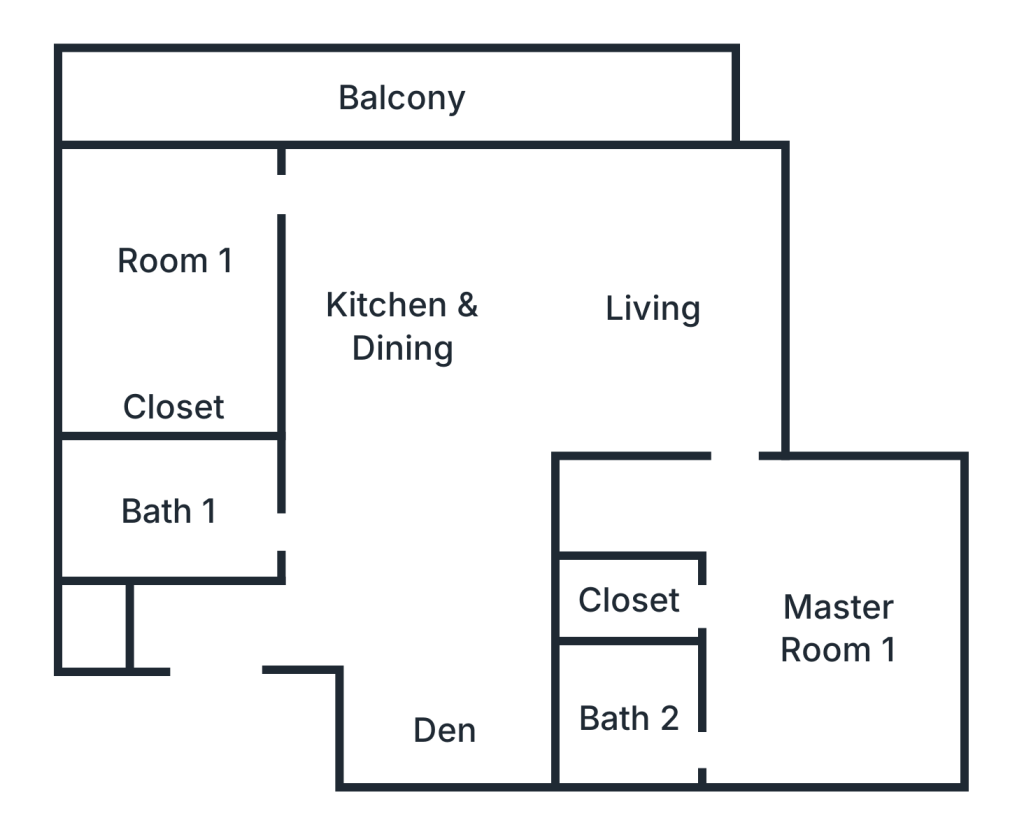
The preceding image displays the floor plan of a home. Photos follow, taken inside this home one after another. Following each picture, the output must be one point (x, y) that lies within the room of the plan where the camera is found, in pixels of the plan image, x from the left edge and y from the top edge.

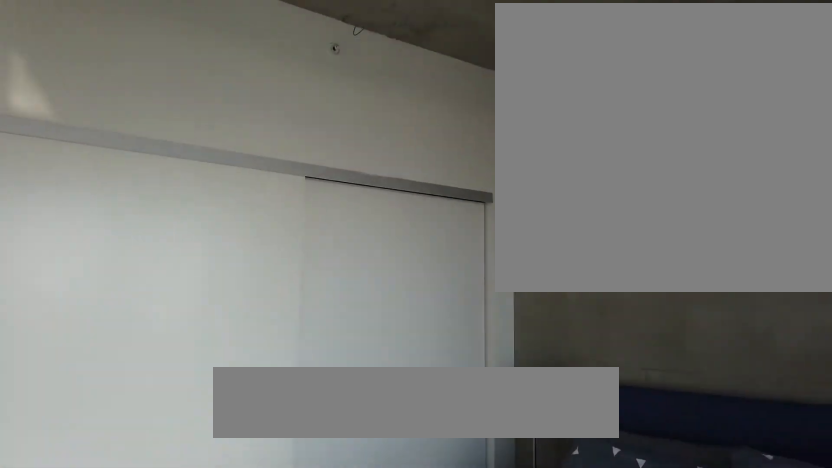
(178, 256)
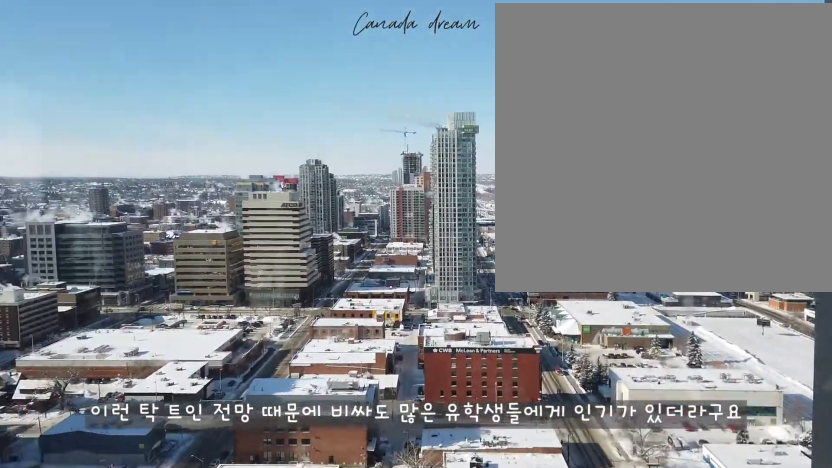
(667, 309)
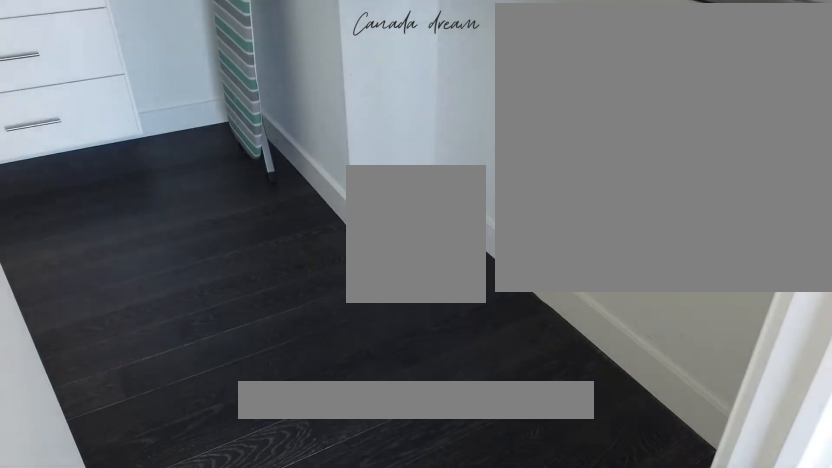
(630, 600)
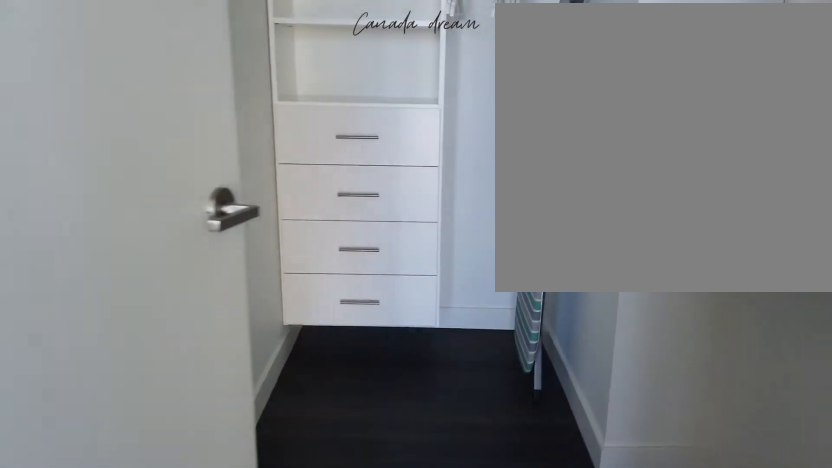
(631, 601)
